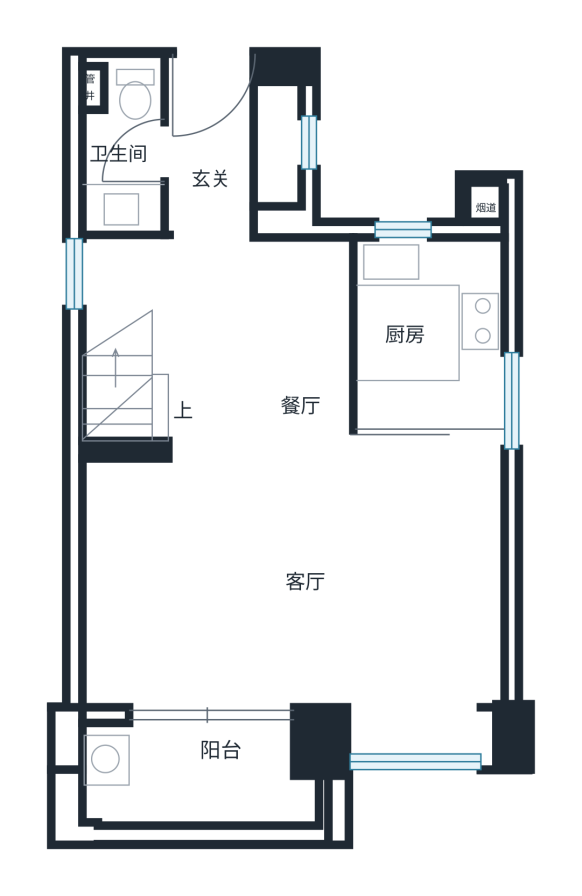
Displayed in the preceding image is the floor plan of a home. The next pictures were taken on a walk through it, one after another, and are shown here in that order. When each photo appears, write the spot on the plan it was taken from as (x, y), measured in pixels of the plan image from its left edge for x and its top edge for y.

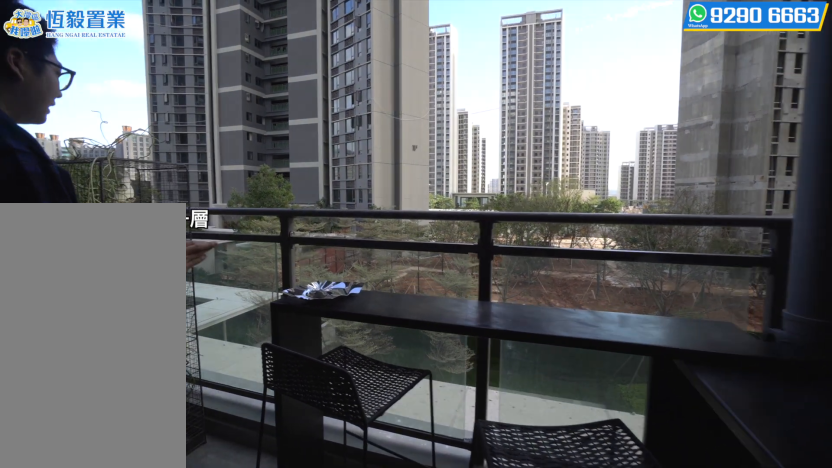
(193, 730)
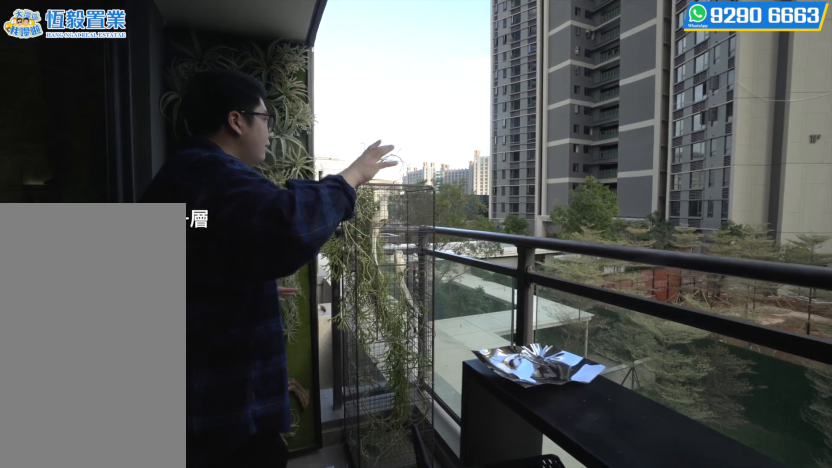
(232, 779)
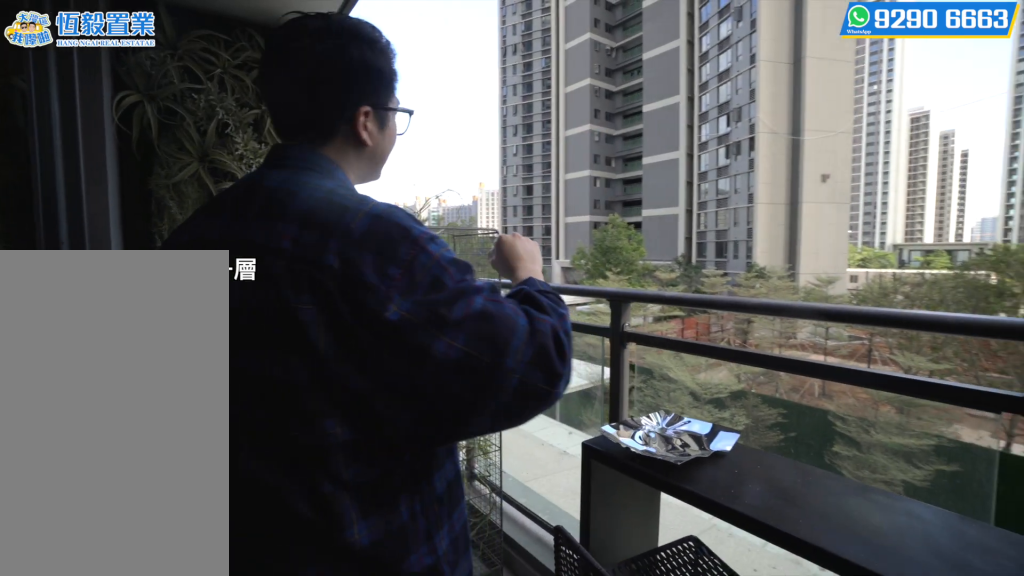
(232, 778)
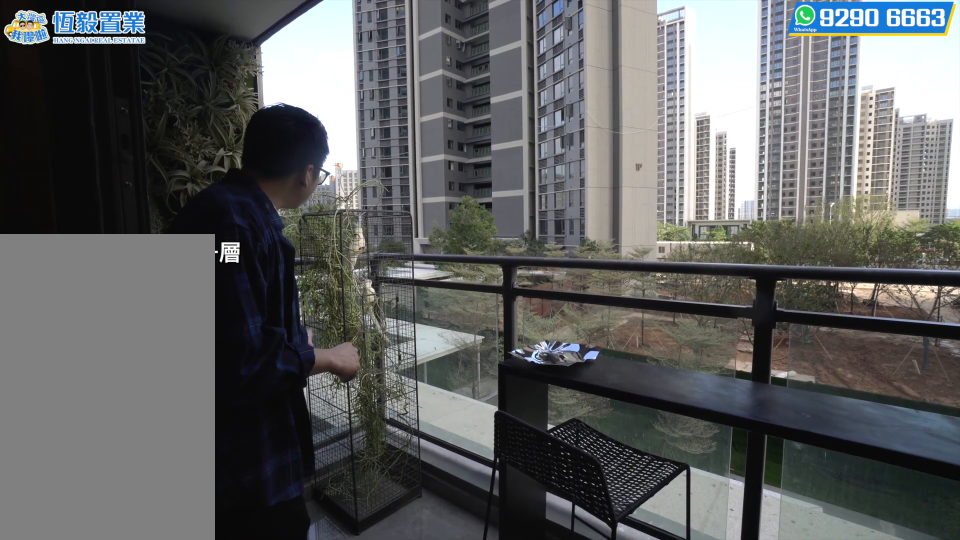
(230, 779)
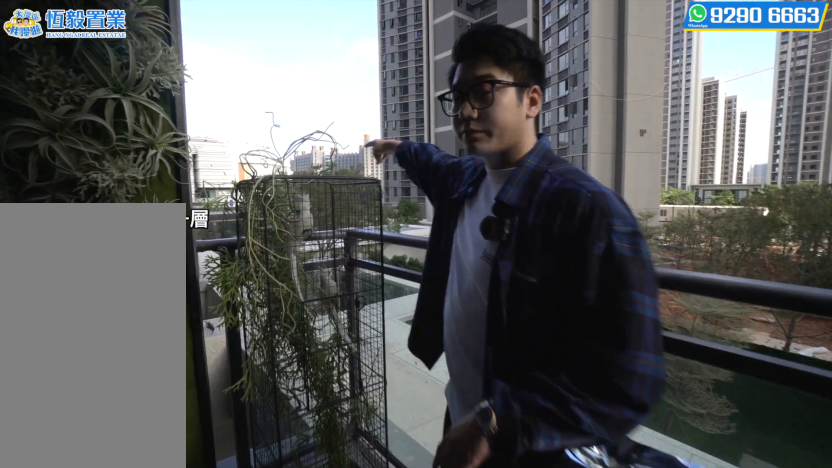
(232, 779)
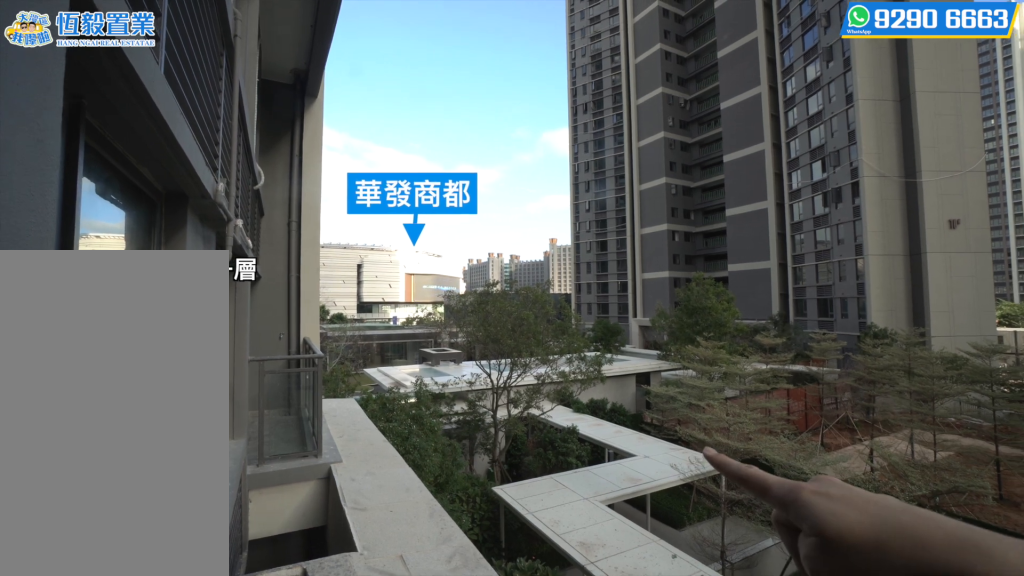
(230, 778)
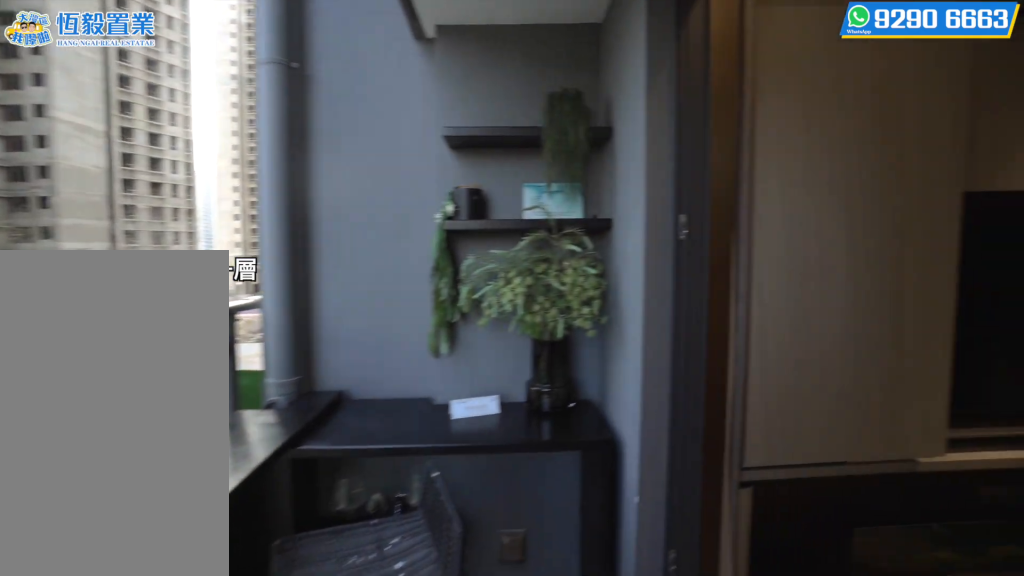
(192, 664)
